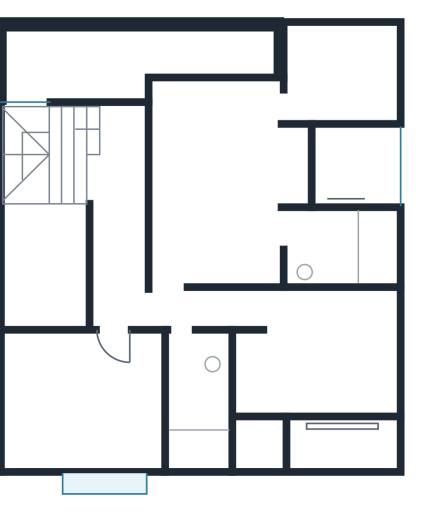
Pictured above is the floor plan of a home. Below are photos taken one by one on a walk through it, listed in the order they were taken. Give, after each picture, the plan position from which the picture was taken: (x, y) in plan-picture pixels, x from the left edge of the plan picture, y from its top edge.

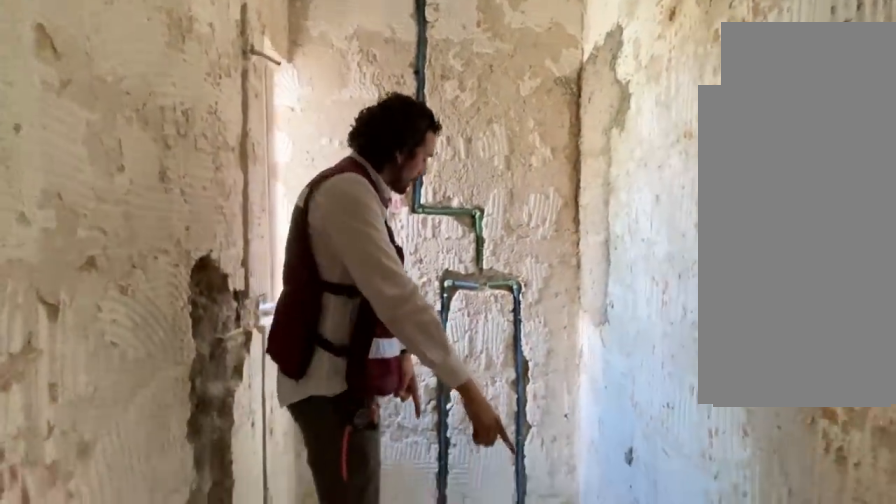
(184, 347)
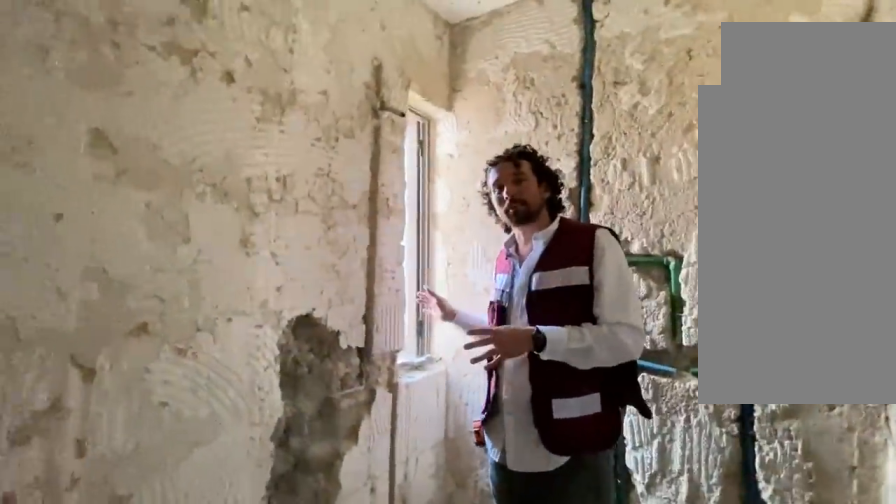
(188, 395)
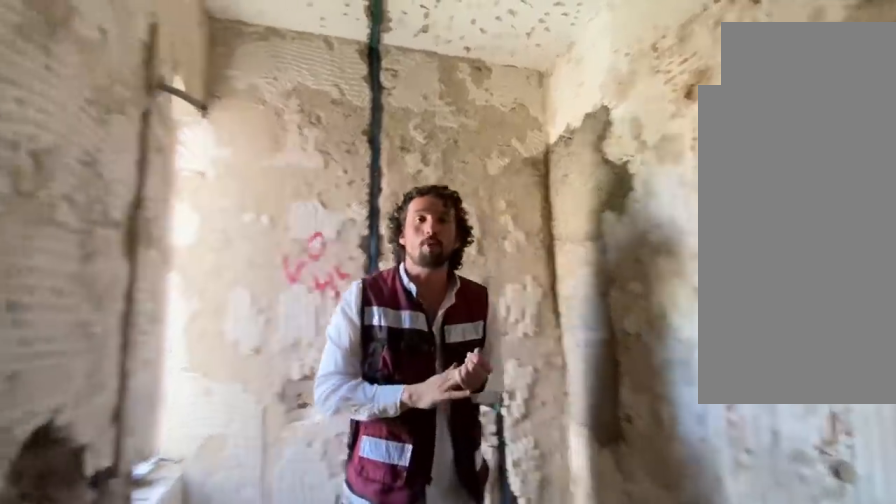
(190, 399)
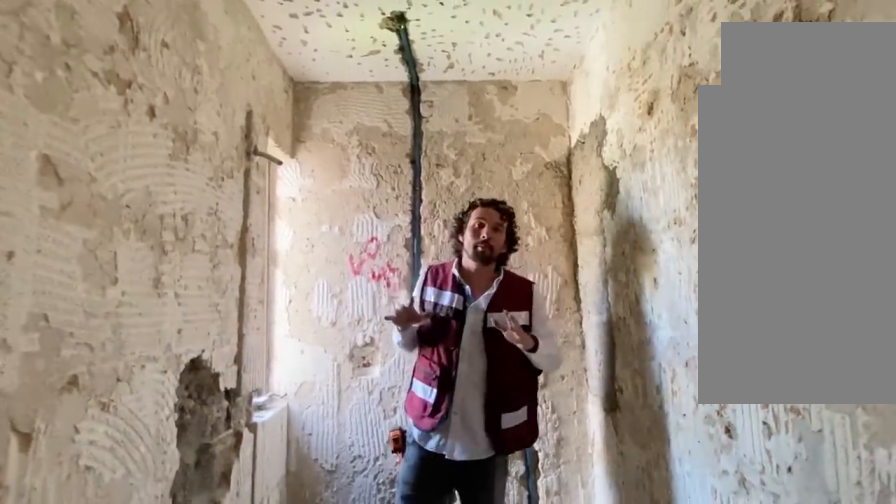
(191, 399)
